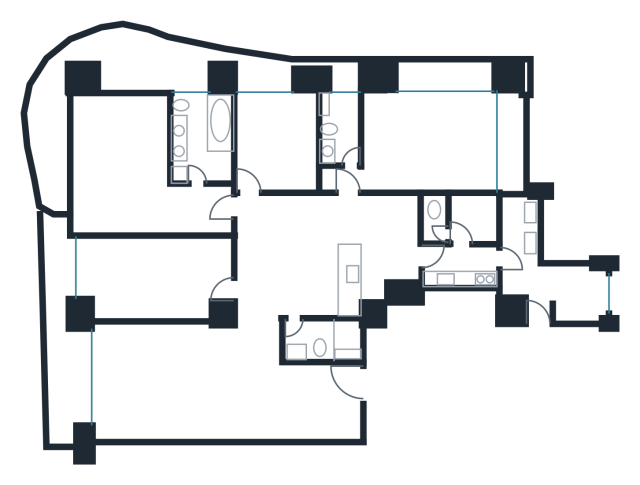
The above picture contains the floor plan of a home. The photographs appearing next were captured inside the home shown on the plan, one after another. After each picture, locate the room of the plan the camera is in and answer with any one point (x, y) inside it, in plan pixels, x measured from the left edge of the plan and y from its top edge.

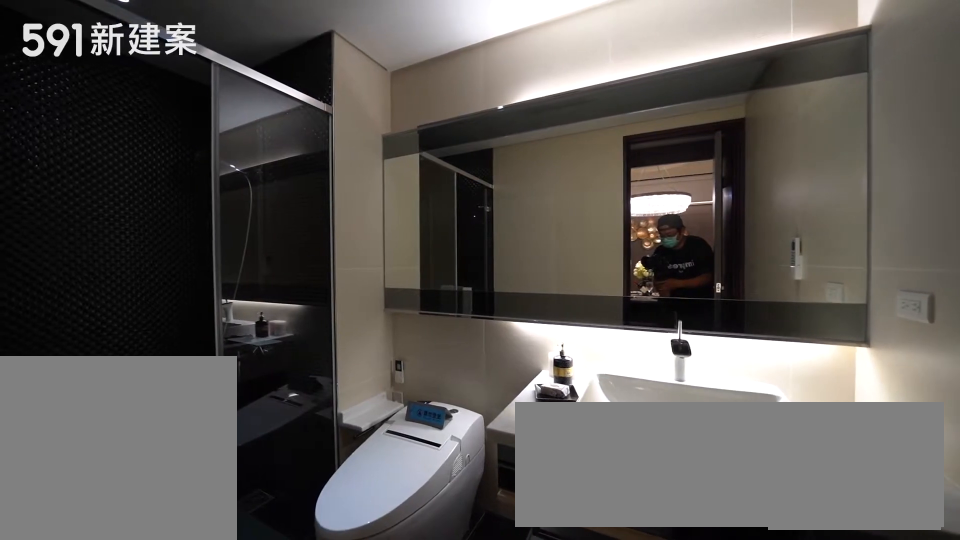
(321, 336)
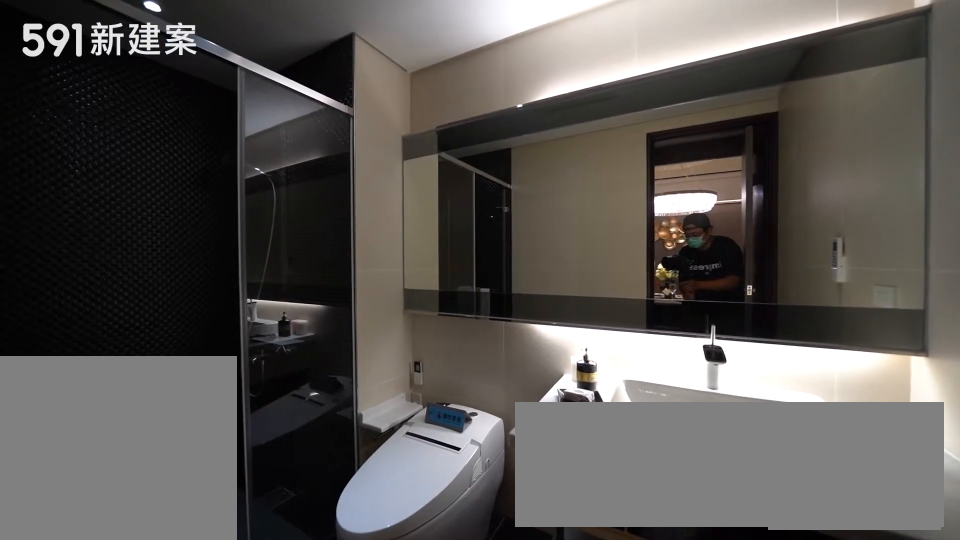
(321, 336)
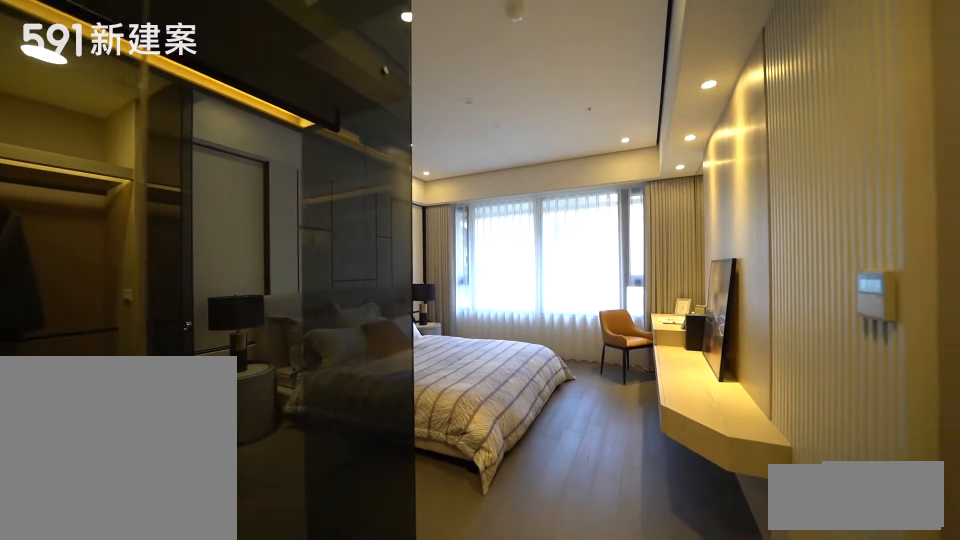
(425, 142)
